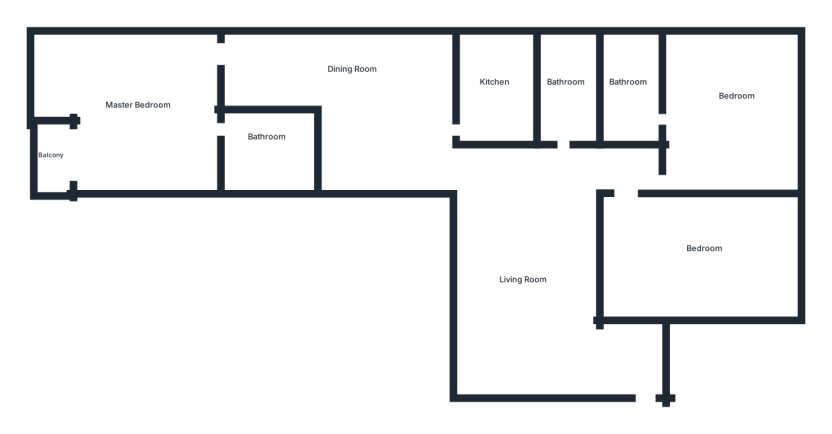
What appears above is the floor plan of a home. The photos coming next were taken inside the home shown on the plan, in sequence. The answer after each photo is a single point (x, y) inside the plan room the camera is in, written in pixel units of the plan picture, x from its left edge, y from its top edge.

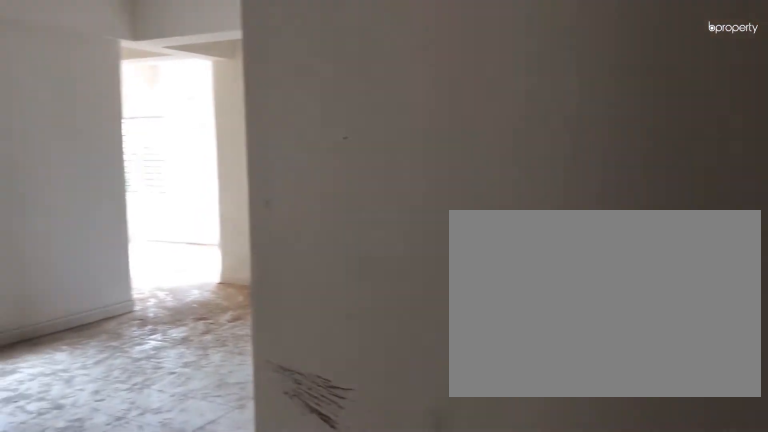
(609, 374)
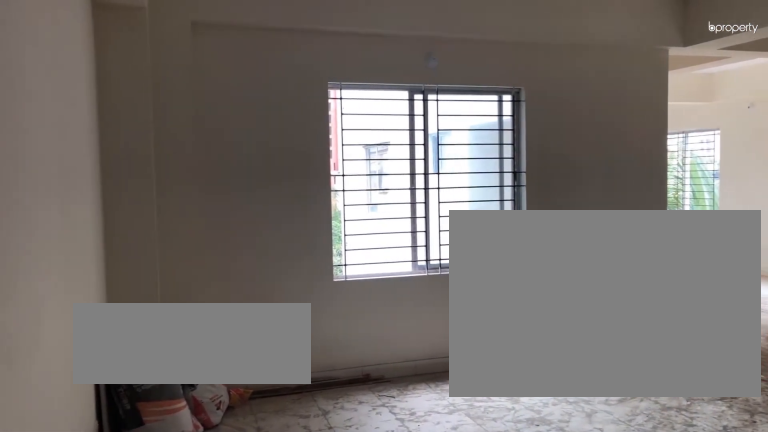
(609, 374)
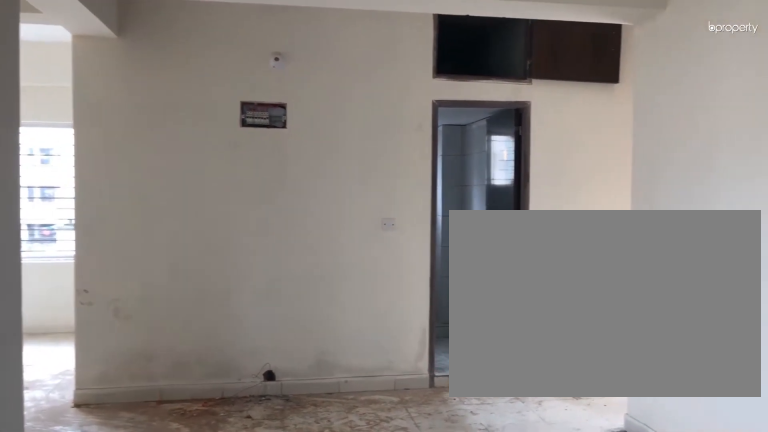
(511, 274)
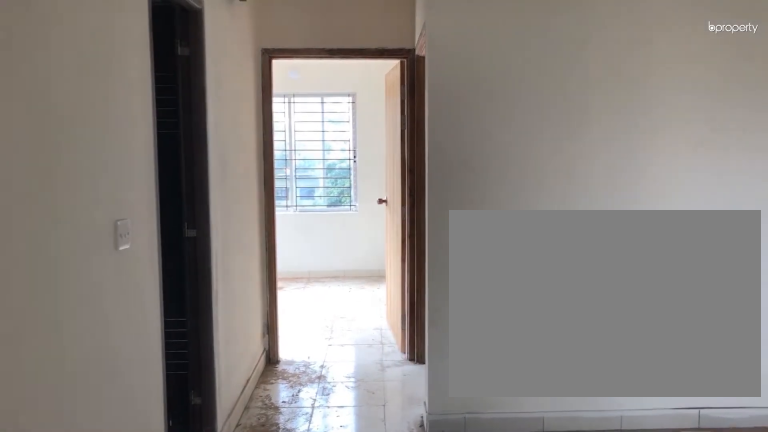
(506, 269)
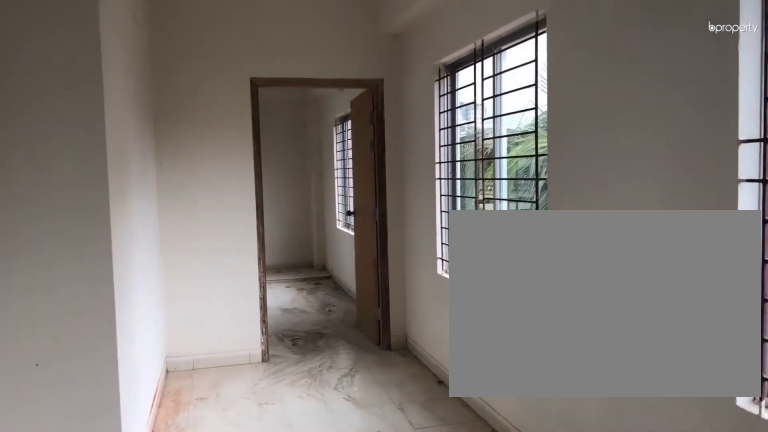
(380, 88)
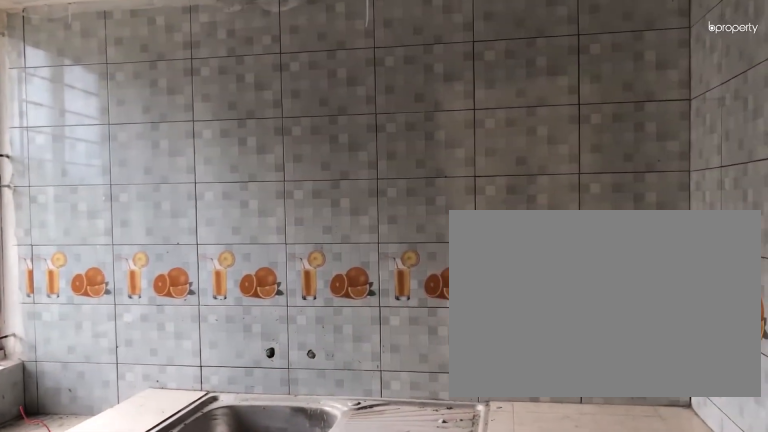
(494, 92)
